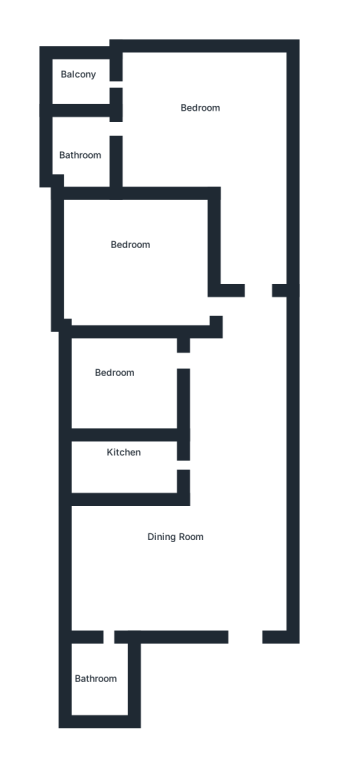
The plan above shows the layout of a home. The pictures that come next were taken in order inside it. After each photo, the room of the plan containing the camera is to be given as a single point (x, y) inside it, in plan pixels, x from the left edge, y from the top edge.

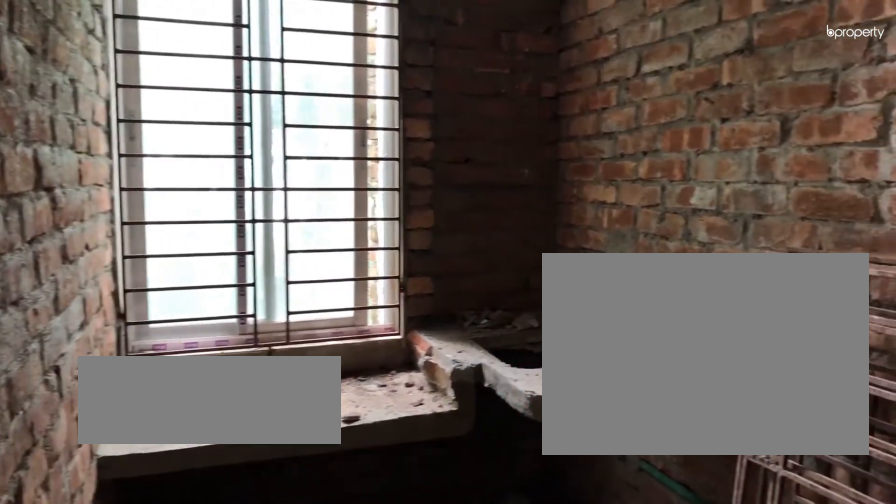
(122, 474)
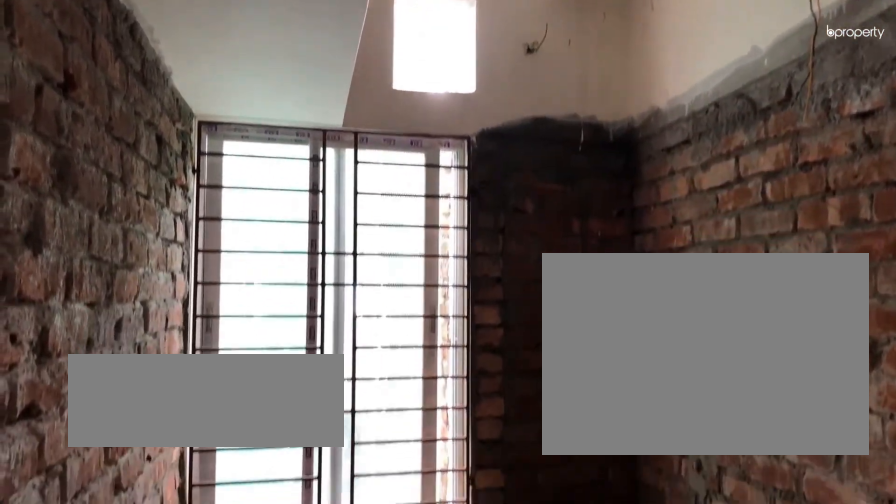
(122, 474)
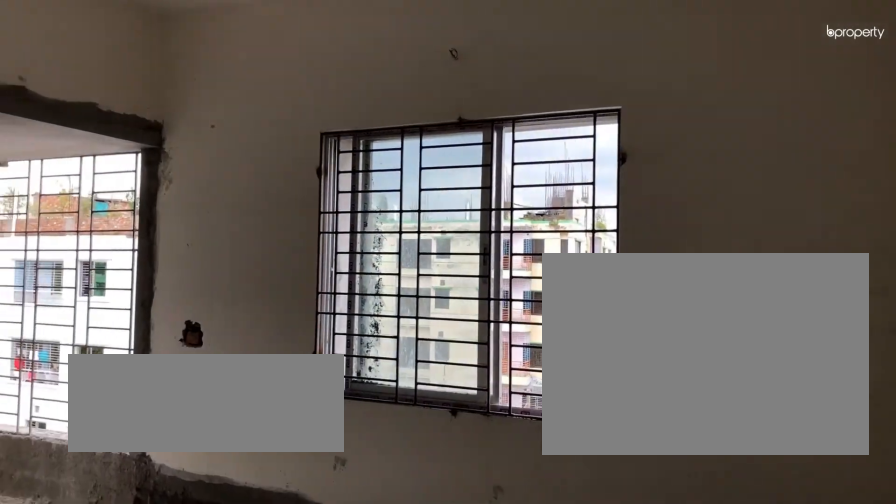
(216, 116)
